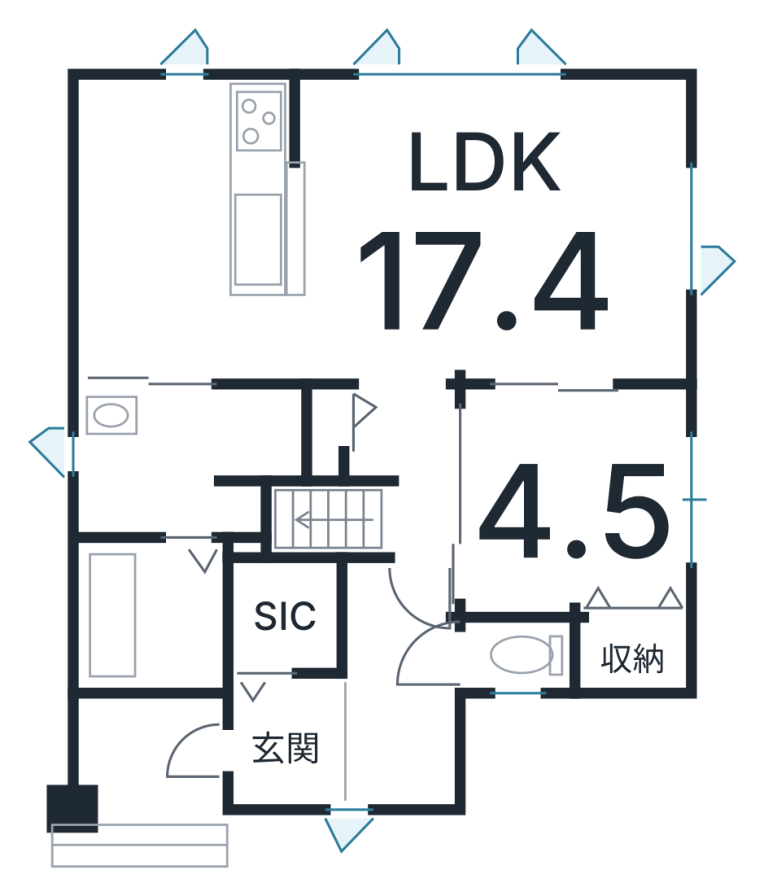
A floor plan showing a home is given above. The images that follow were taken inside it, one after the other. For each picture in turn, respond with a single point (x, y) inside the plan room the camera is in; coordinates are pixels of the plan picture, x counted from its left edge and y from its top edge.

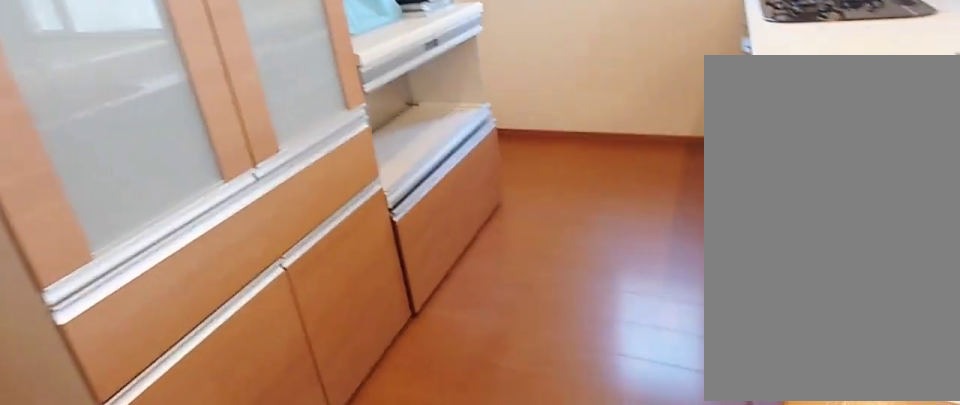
(191, 245)
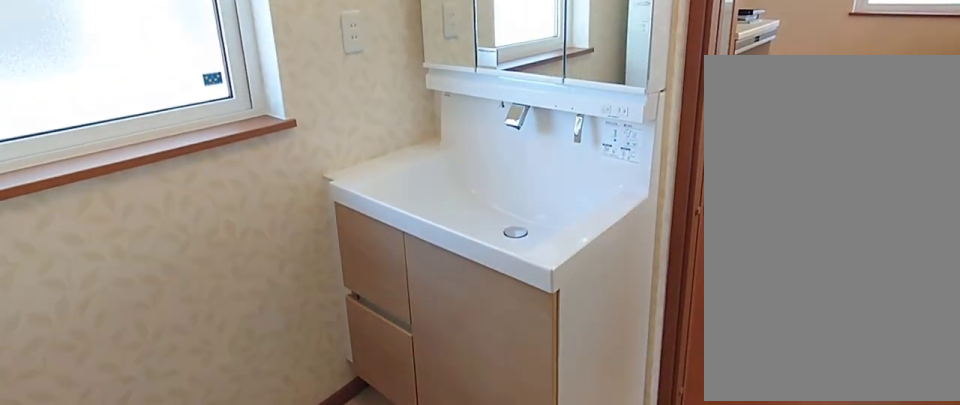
(158, 458)
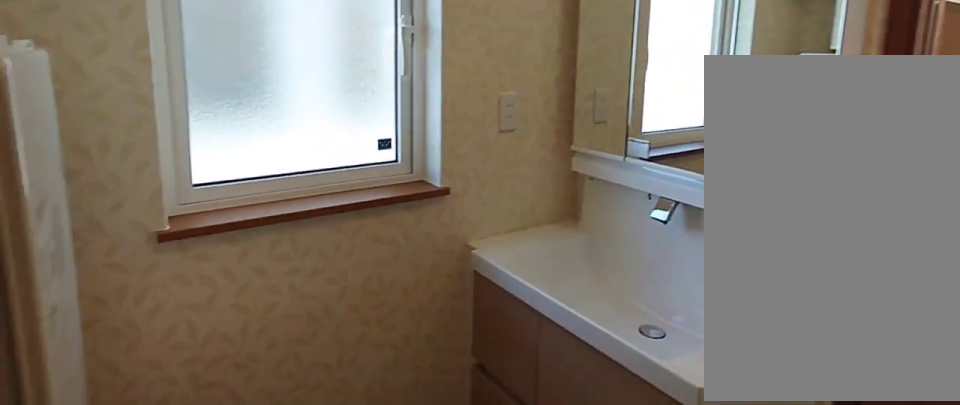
(158, 458)
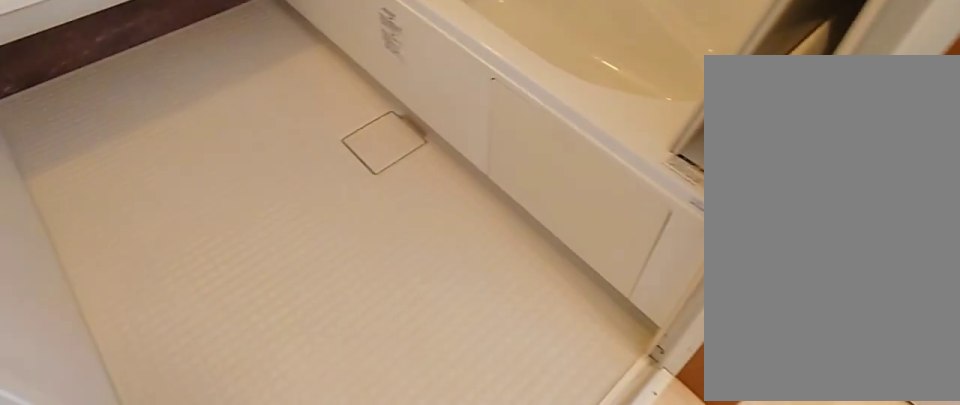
(148, 618)
